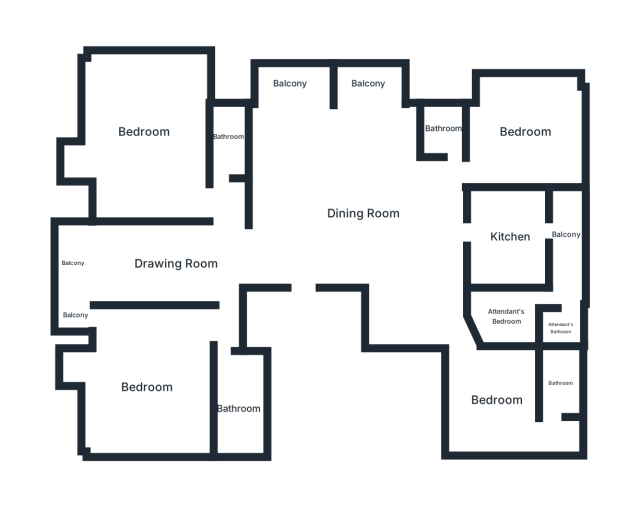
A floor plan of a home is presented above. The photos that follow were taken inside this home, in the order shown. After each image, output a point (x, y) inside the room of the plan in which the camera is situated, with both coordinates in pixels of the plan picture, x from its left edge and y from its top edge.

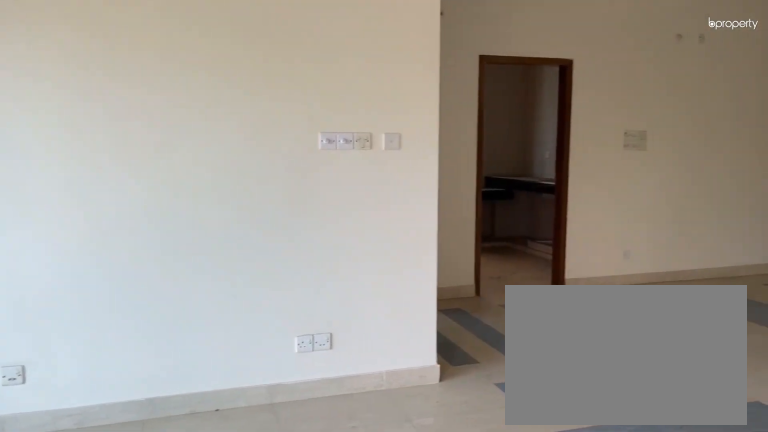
(363, 213)
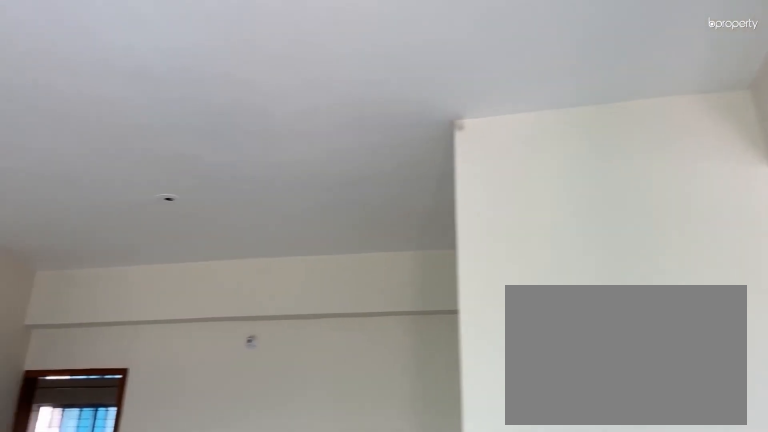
(363, 213)
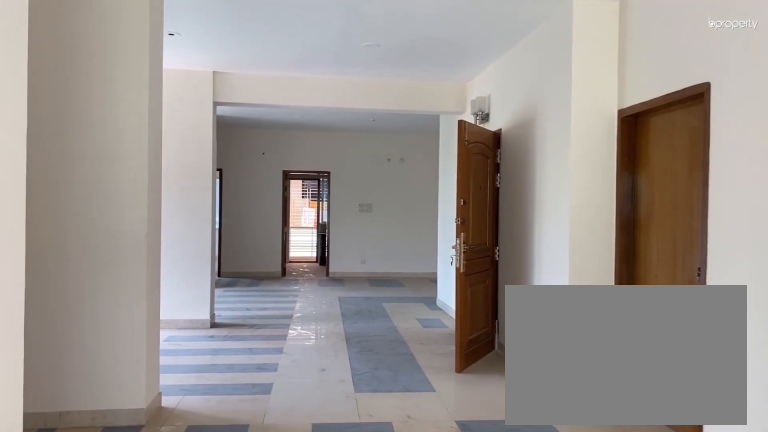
(174, 262)
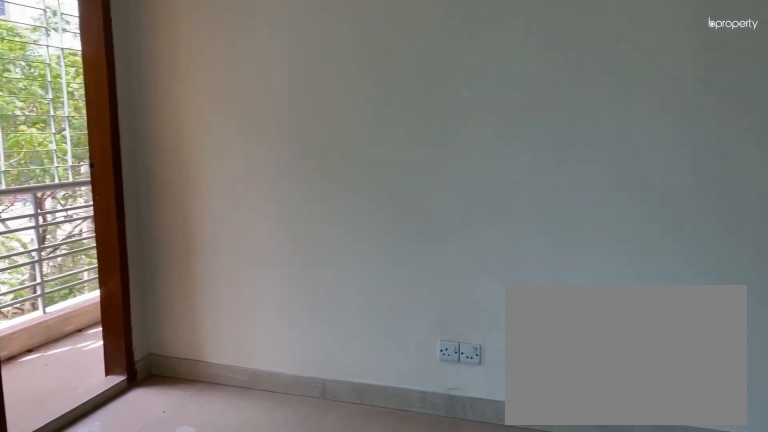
(146, 385)
